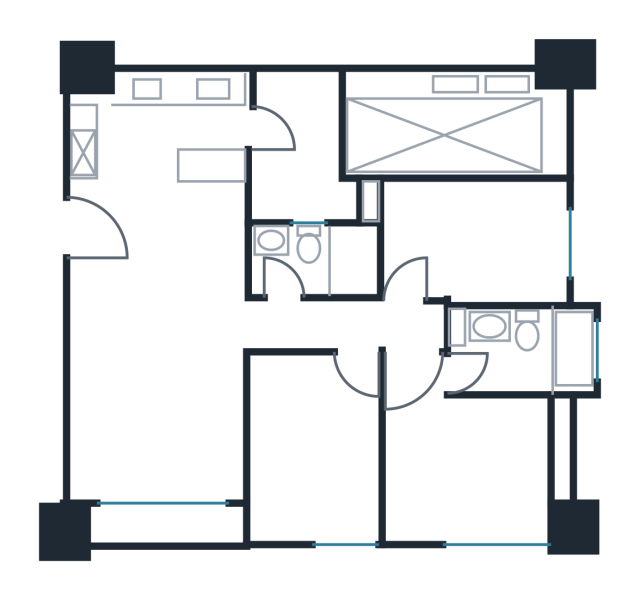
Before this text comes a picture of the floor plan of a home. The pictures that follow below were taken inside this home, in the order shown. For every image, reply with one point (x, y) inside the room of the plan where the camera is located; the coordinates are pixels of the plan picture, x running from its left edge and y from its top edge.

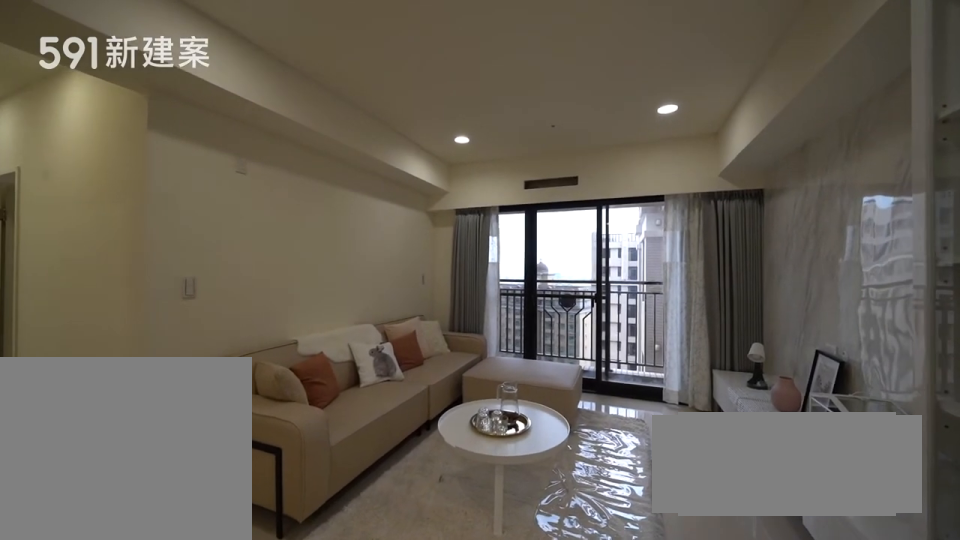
(158, 403)
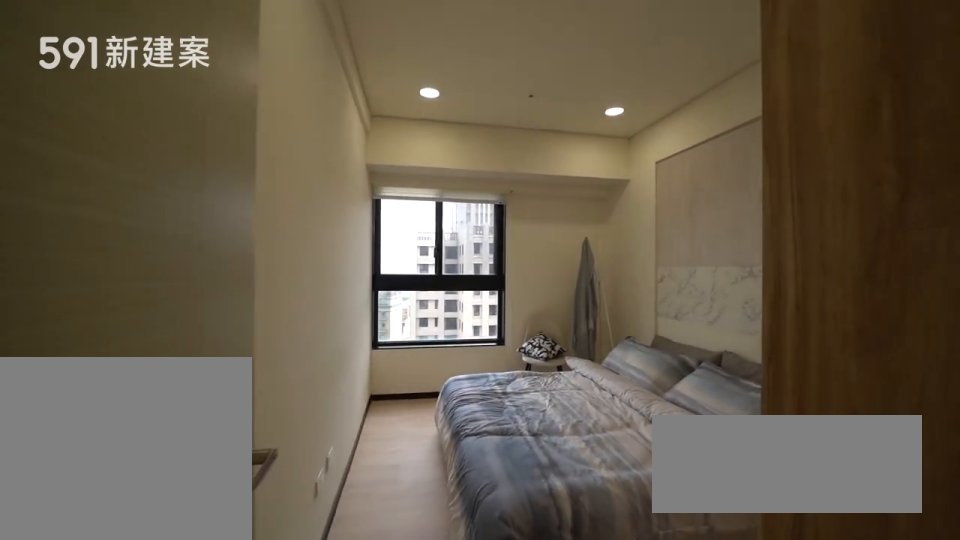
(314, 449)
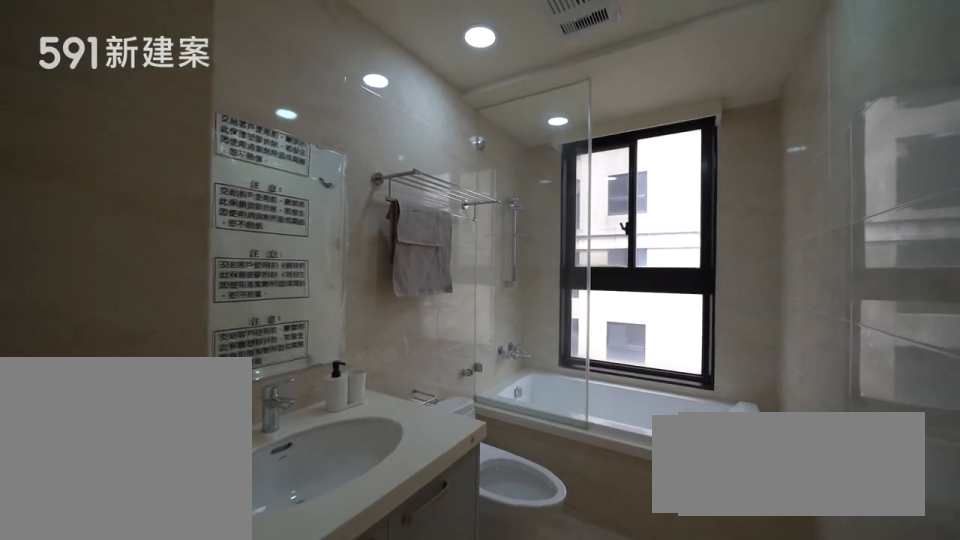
(527, 350)
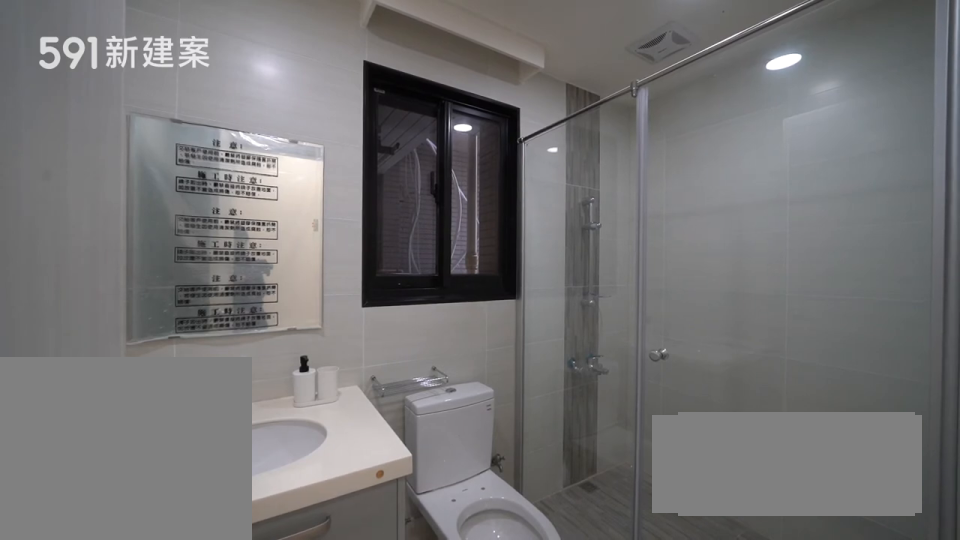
(318, 259)
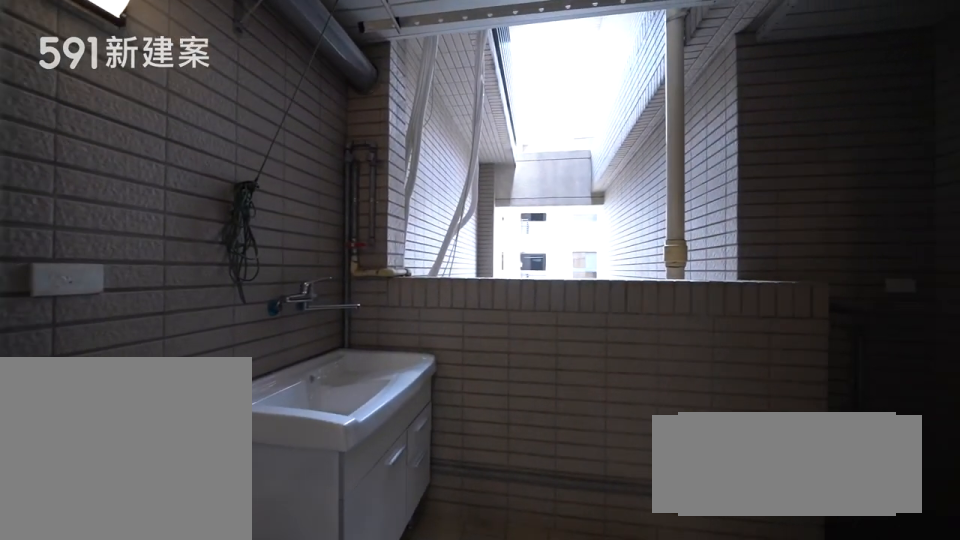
(311, 146)
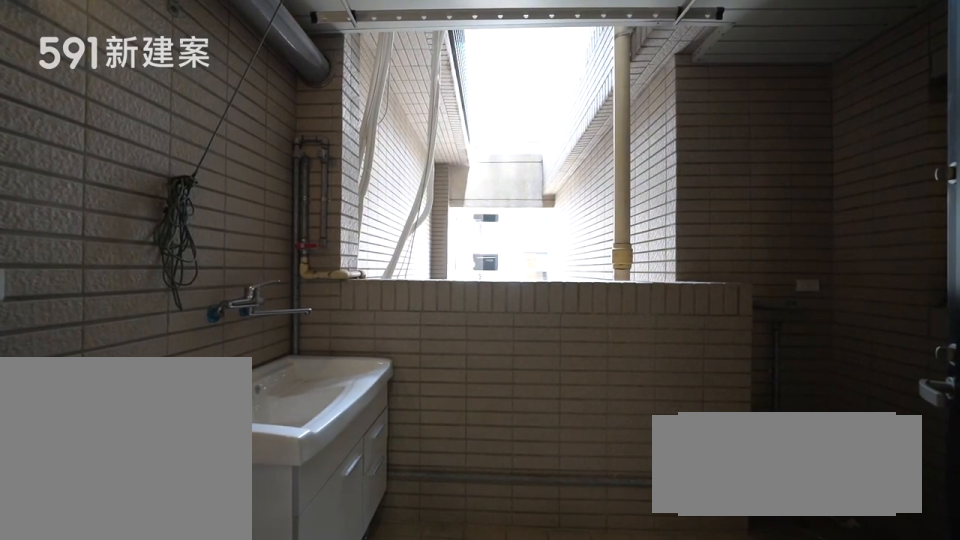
(311, 146)
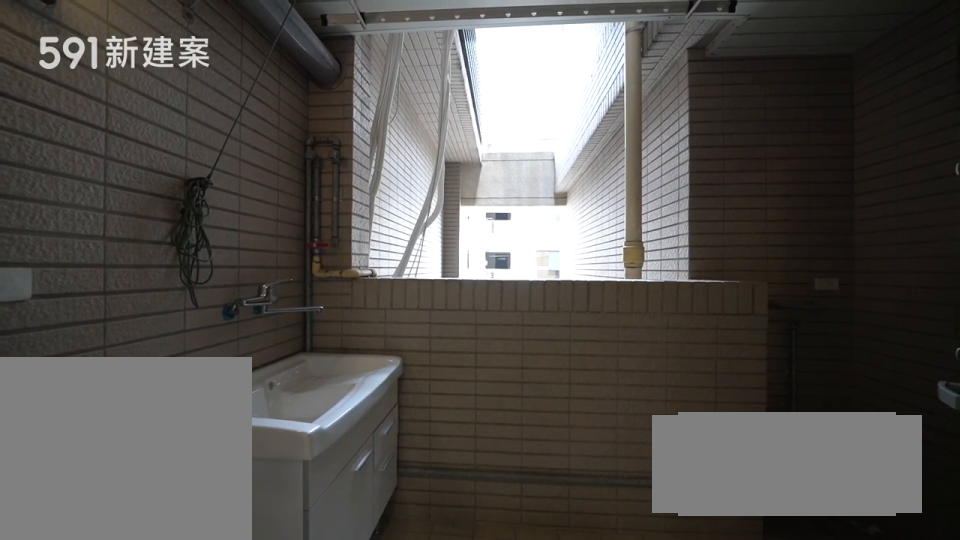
(311, 146)
